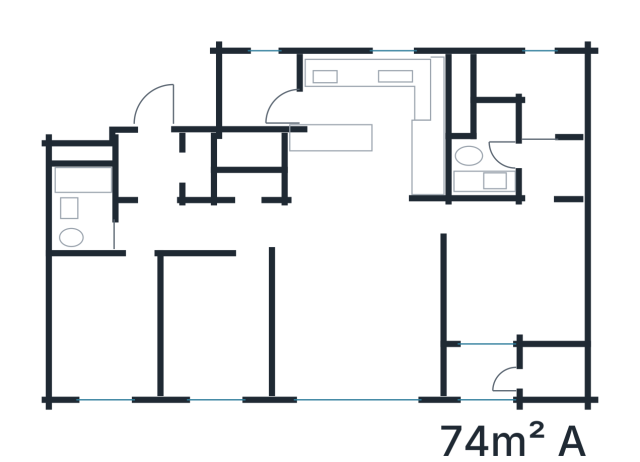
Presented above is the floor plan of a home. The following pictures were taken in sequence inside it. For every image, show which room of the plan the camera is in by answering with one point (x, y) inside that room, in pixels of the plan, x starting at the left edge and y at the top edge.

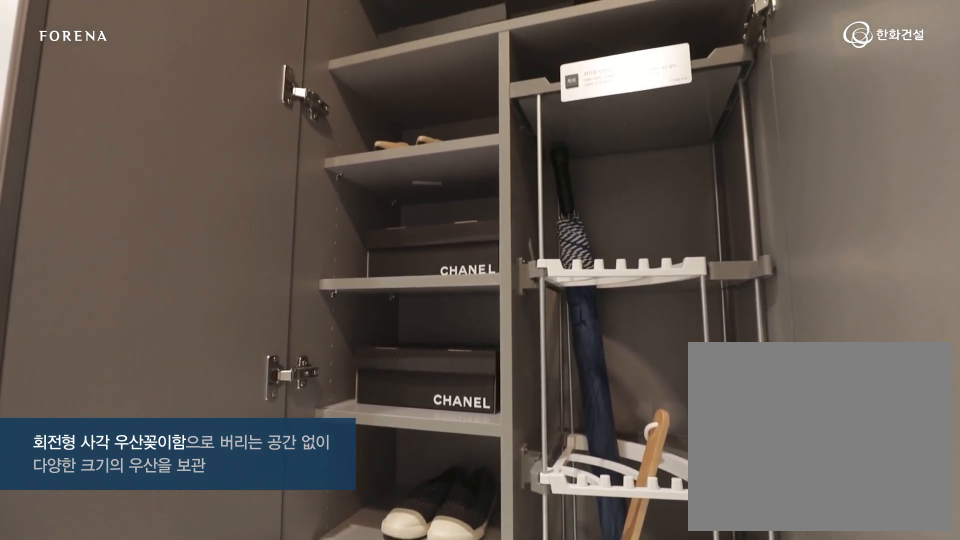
(156, 164)
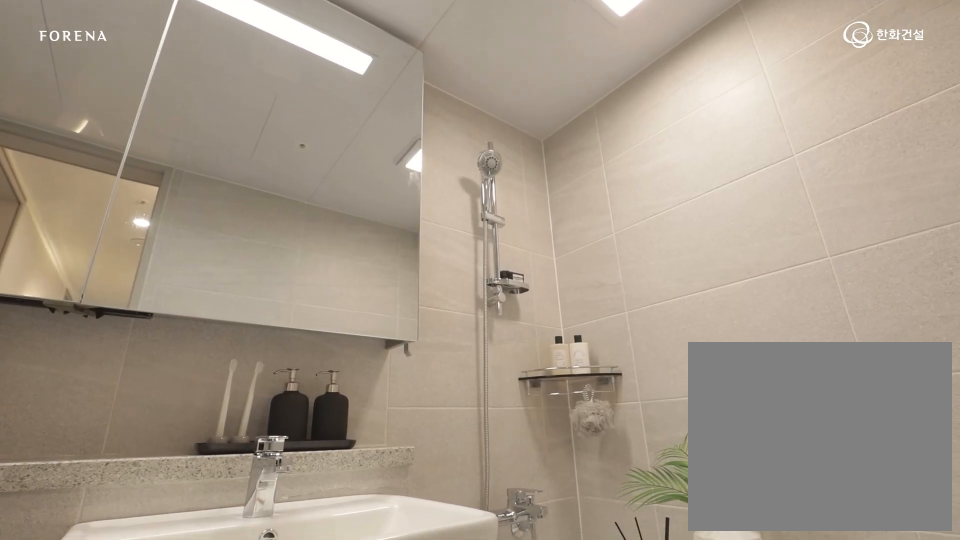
(107, 231)
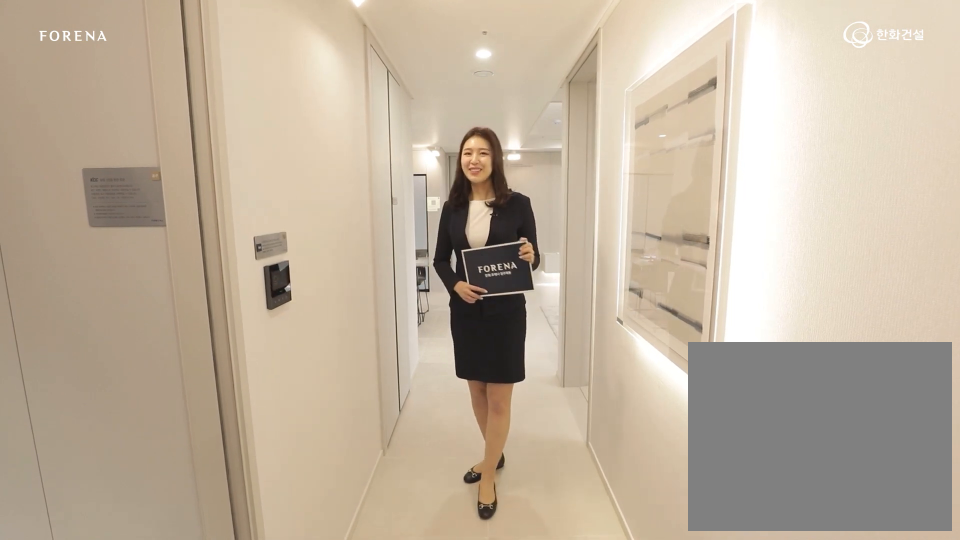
(228, 227)
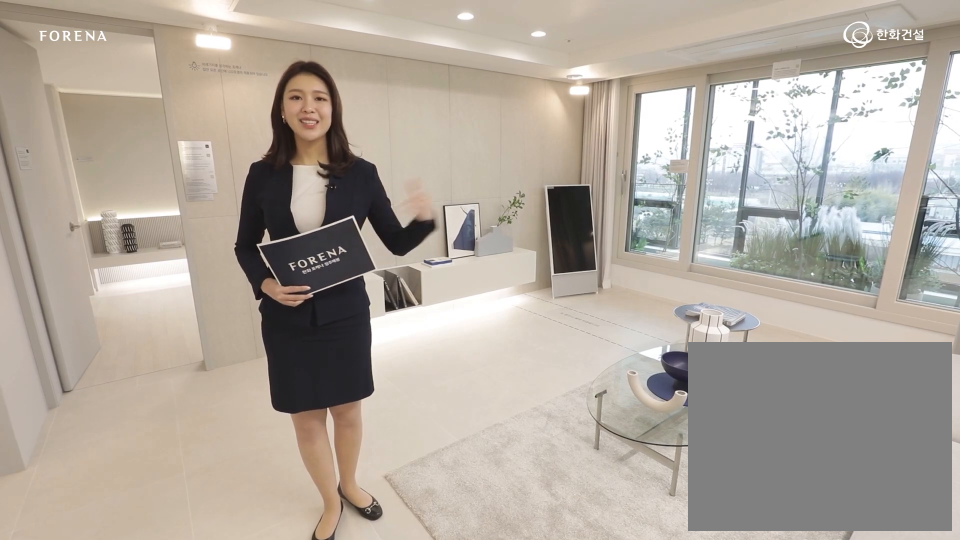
(363, 308)
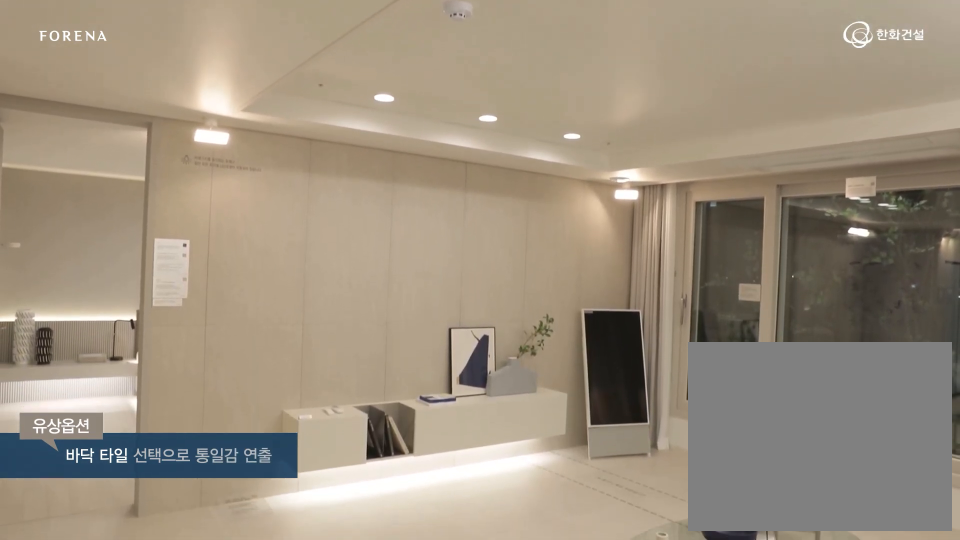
(363, 308)
